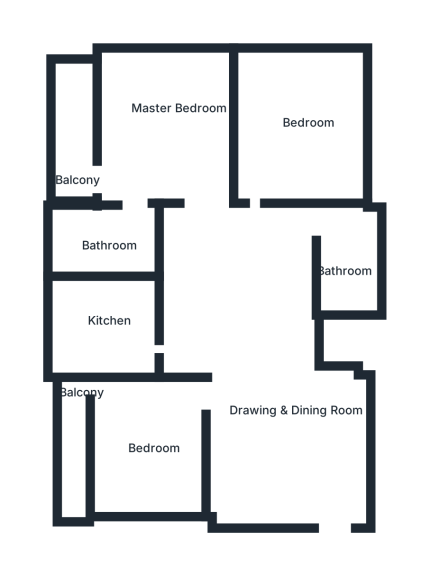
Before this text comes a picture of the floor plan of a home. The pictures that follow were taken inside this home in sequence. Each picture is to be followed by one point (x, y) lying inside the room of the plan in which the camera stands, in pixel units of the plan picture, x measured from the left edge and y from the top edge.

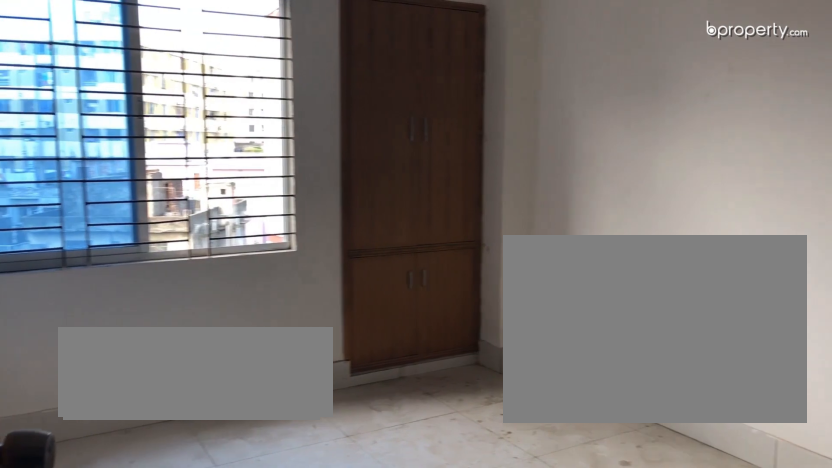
(299, 130)
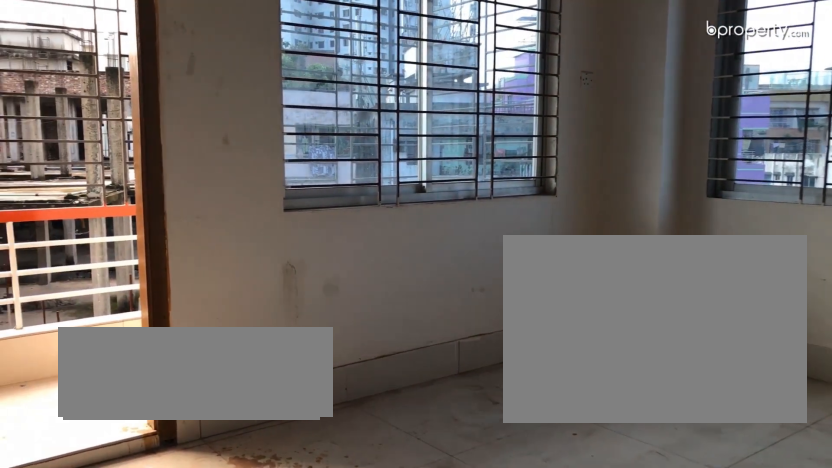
(163, 133)
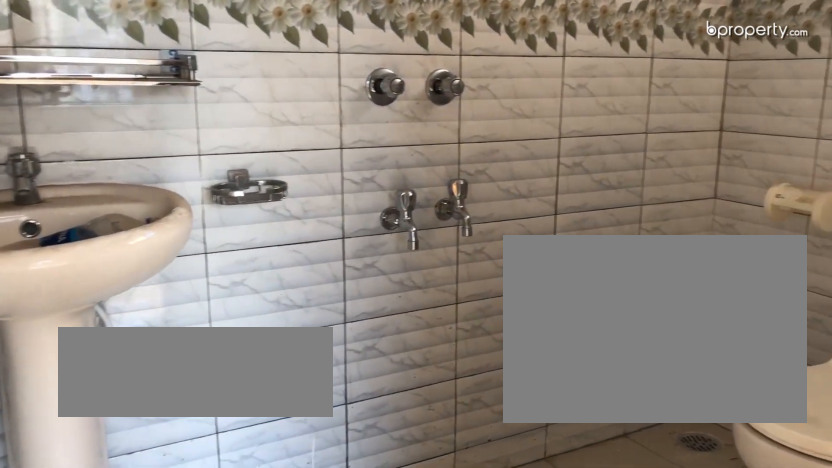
(112, 242)
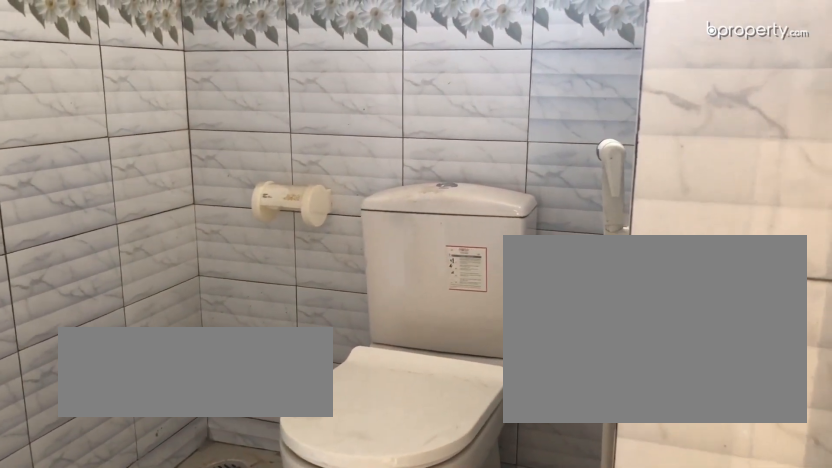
(112, 242)
